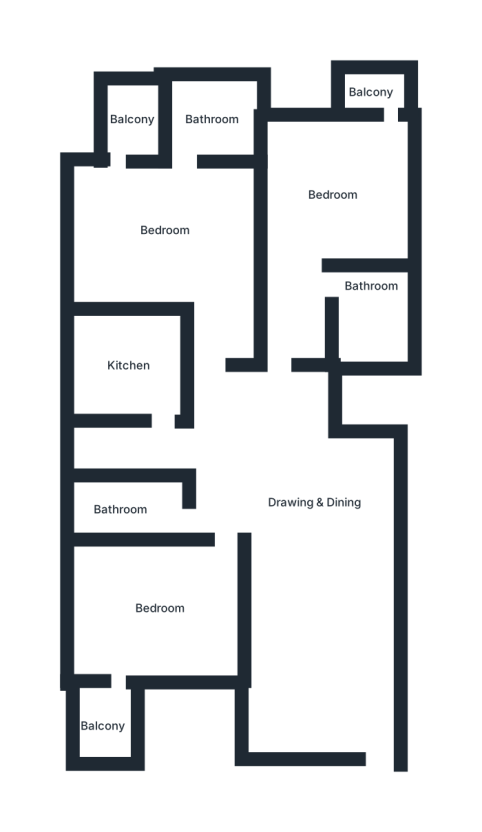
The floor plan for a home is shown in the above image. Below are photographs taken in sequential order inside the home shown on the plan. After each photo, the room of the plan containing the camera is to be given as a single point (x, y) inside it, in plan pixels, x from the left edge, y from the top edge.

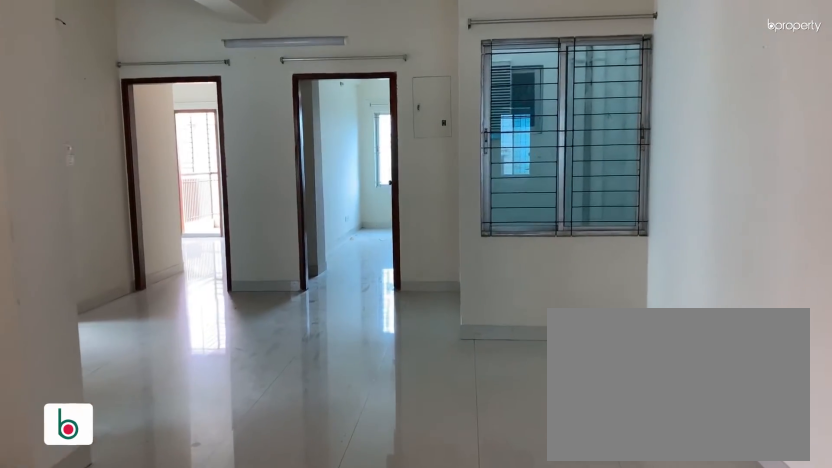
(315, 522)
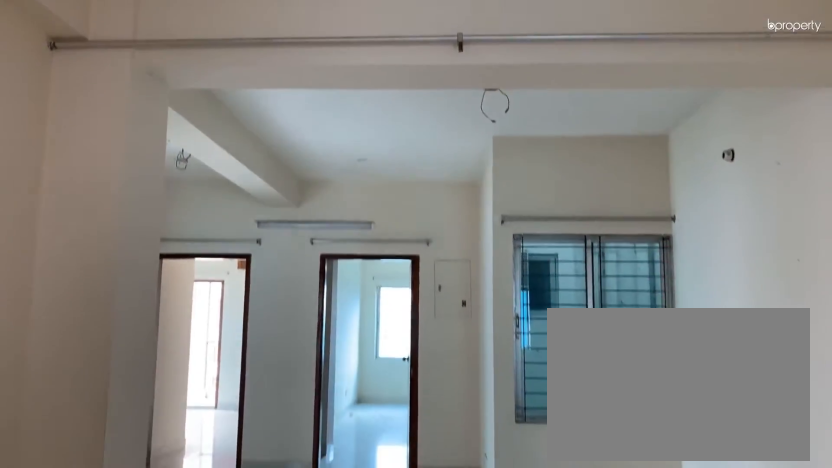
(306, 514)
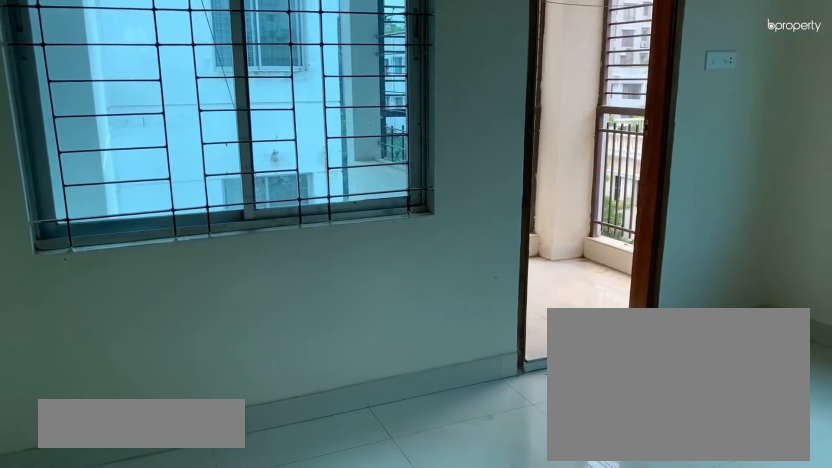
(133, 620)
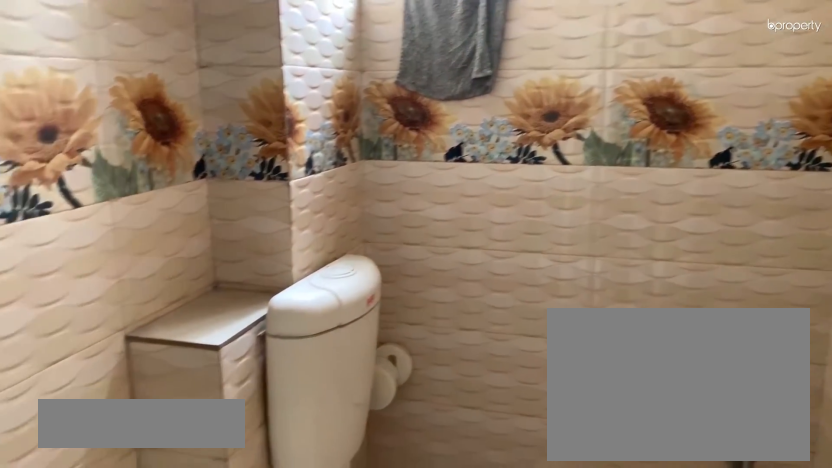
(118, 511)
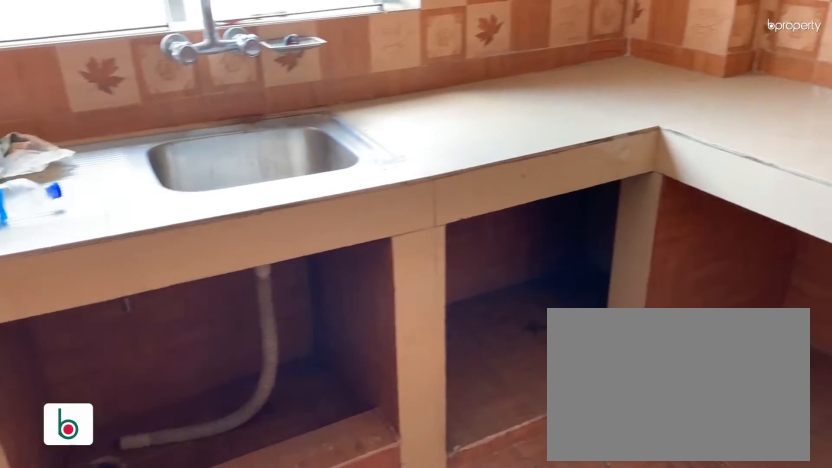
(123, 367)
